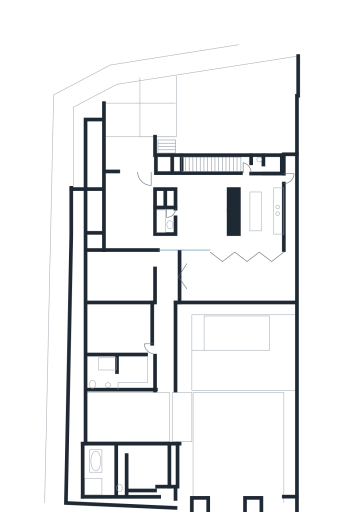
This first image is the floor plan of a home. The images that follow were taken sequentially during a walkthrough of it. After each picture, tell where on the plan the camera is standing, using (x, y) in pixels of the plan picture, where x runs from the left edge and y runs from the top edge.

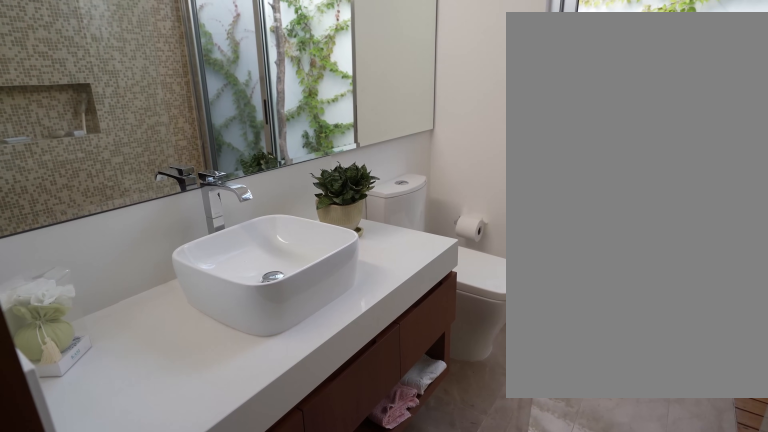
(110, 374)
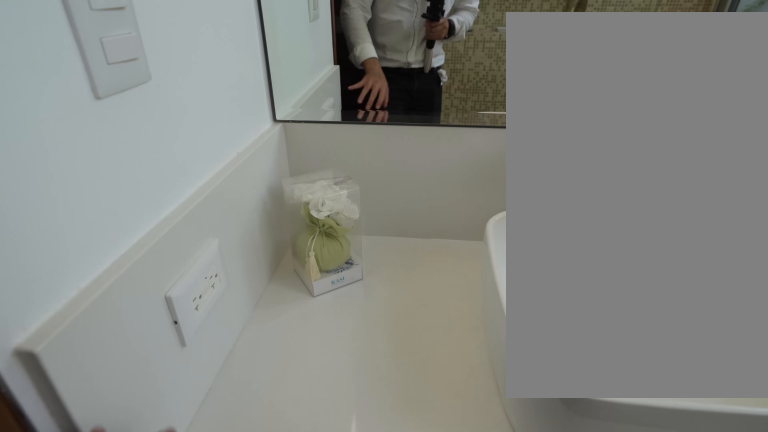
(108, 375)
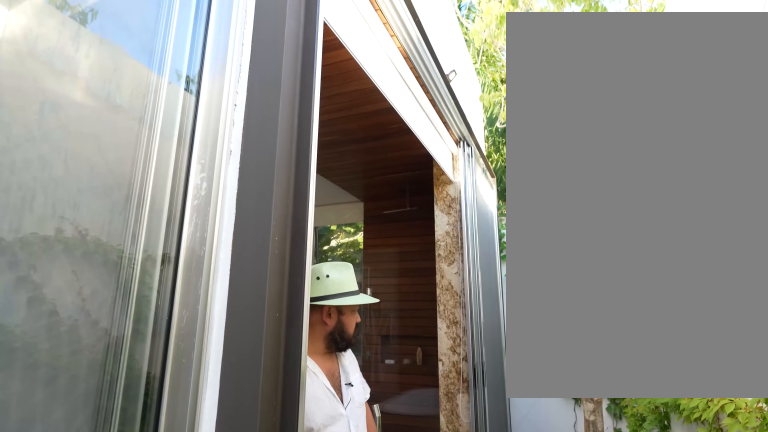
(74, 435)
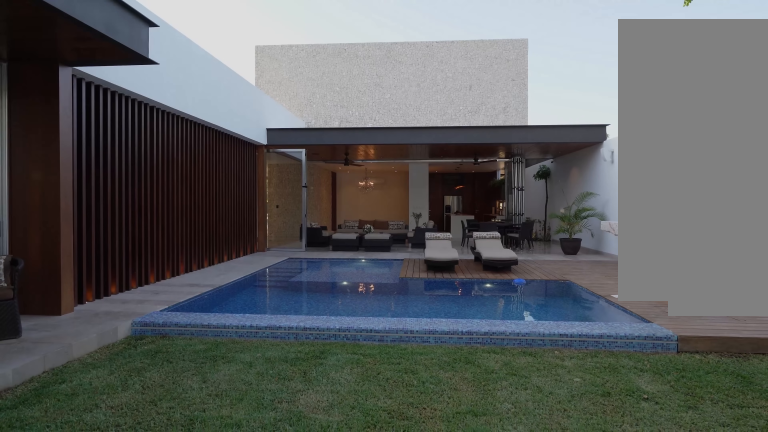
(228, 435)
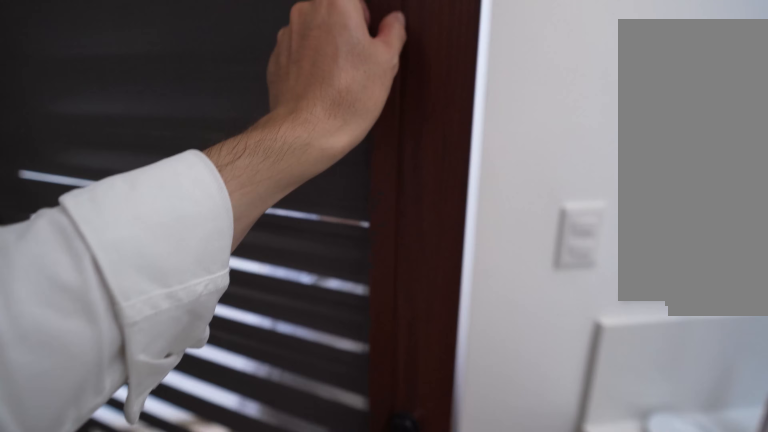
(270, 505)
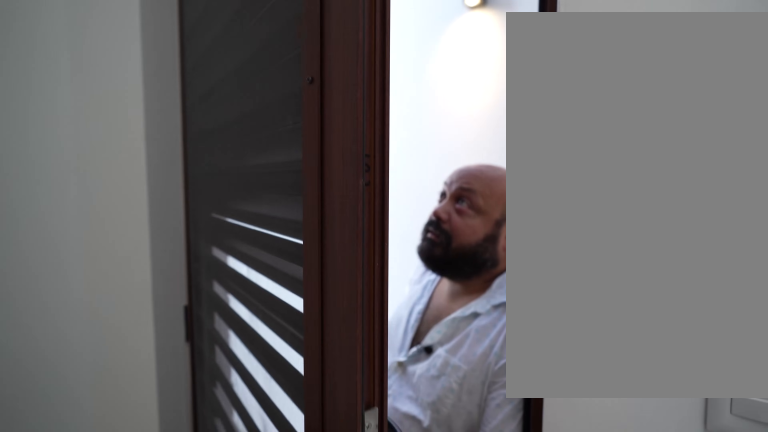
(270, 505)
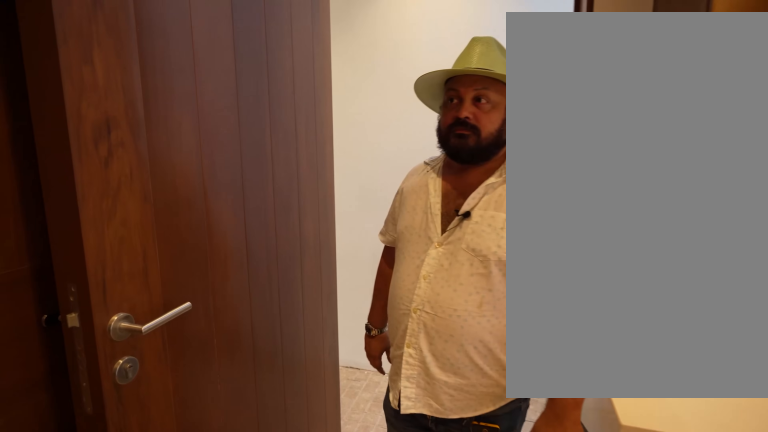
(256, 186)
